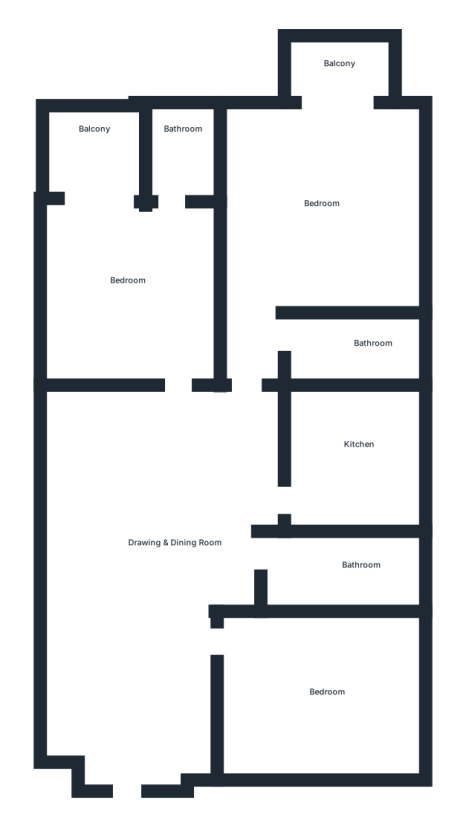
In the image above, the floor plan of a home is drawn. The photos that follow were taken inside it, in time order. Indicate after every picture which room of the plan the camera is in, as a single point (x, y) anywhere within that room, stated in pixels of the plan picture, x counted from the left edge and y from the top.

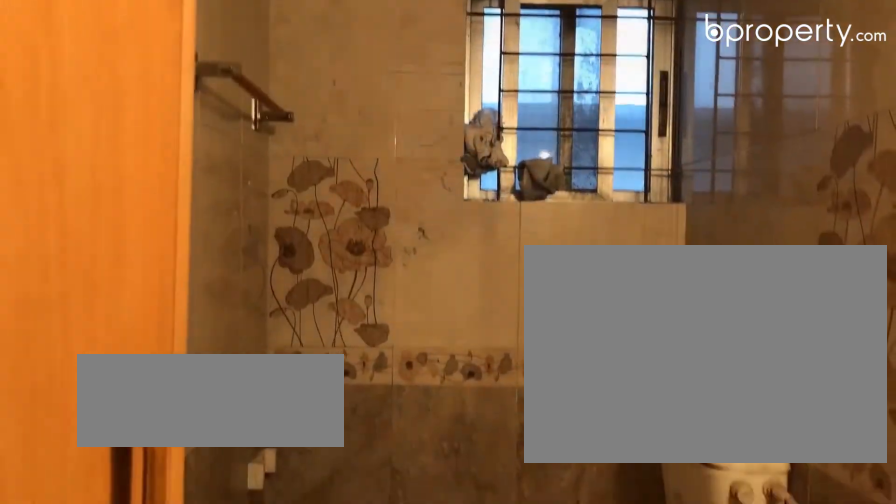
(314, 575)
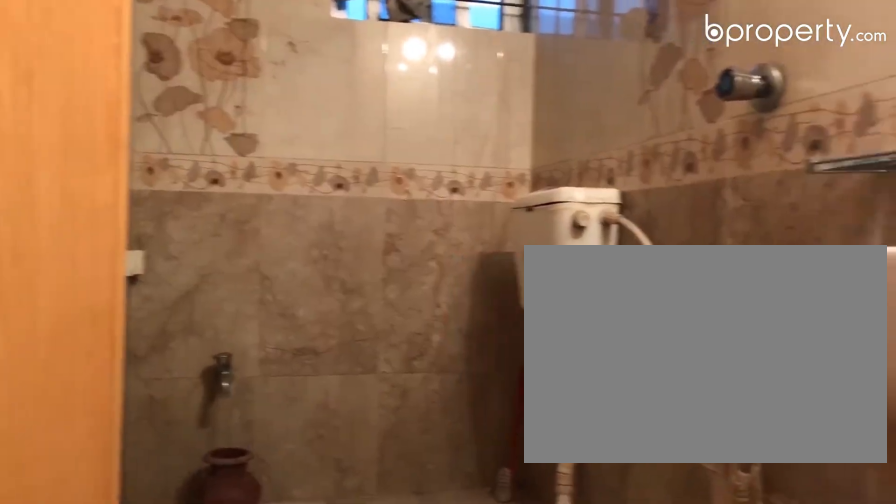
(314, 575)
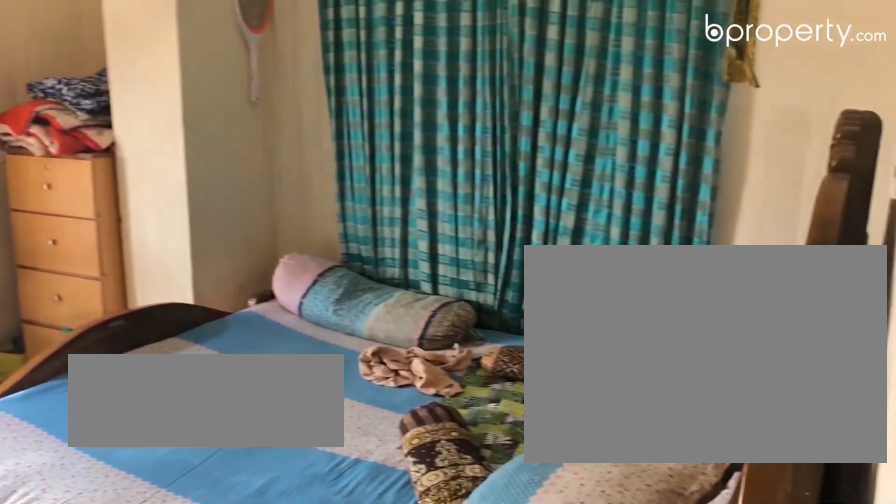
(318, 206)
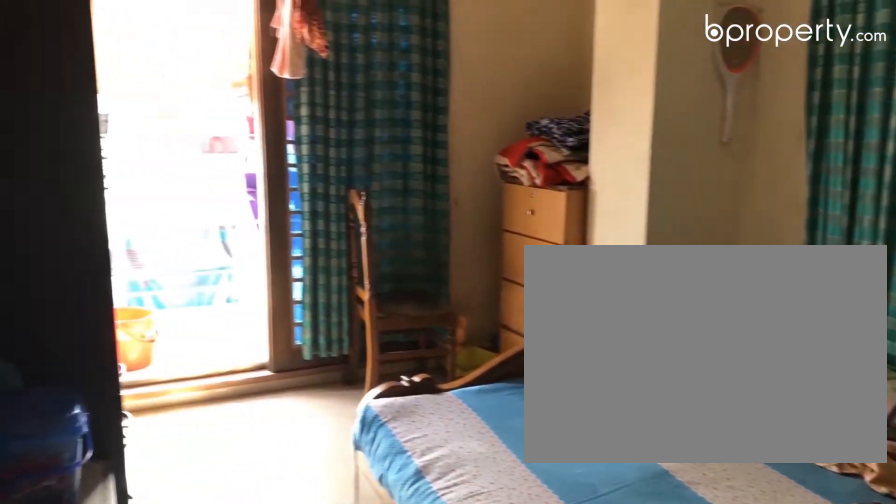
(318, 206)
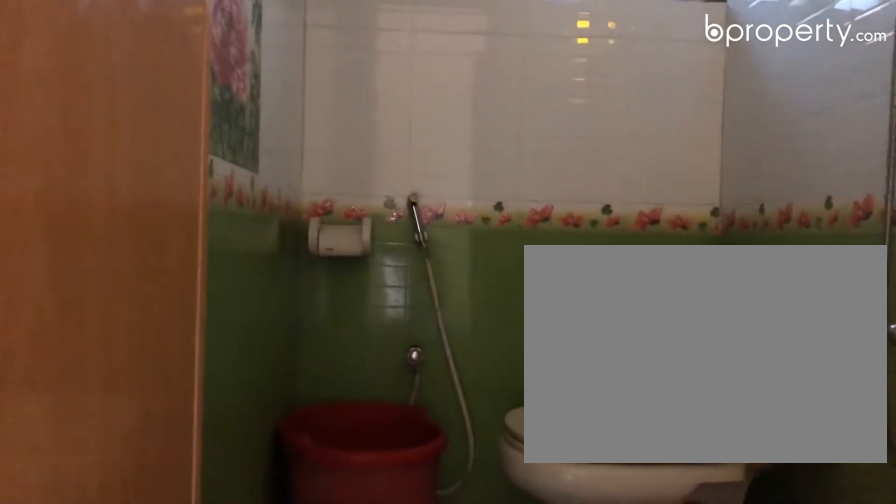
(368, 349)
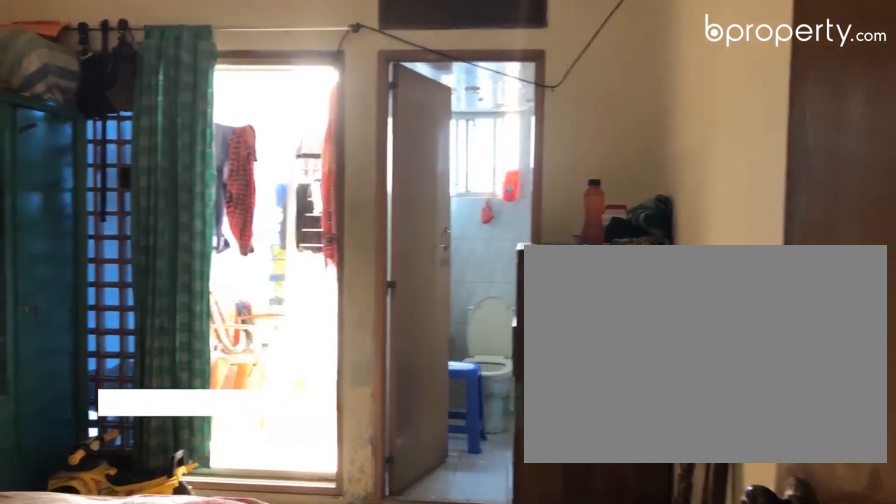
(133, 277)
